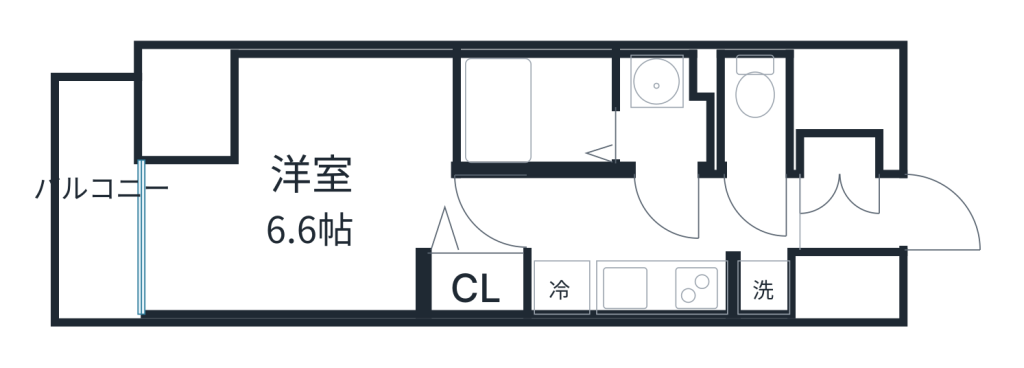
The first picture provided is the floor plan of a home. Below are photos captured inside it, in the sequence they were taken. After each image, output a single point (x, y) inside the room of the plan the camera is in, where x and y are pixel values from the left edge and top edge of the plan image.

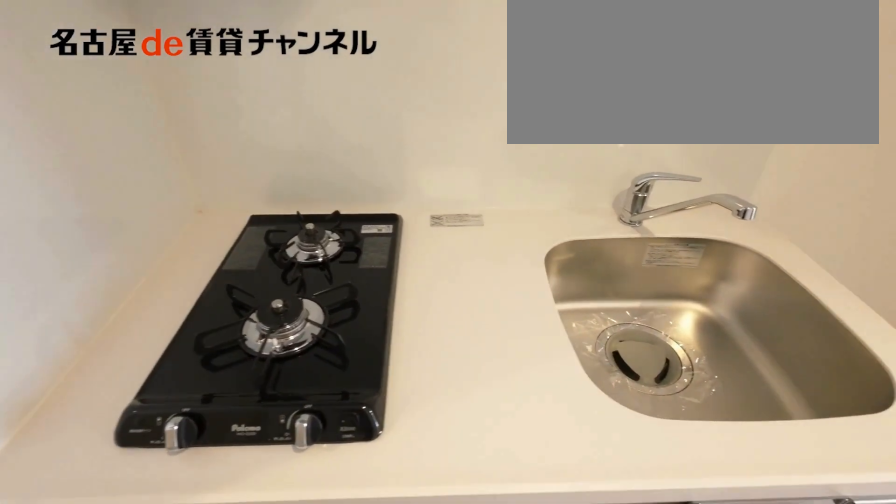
(629, 282)
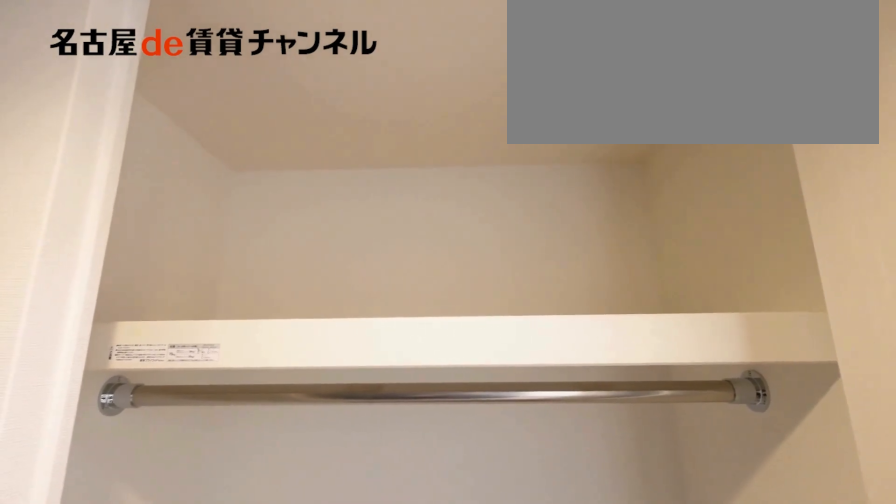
(473, 284)
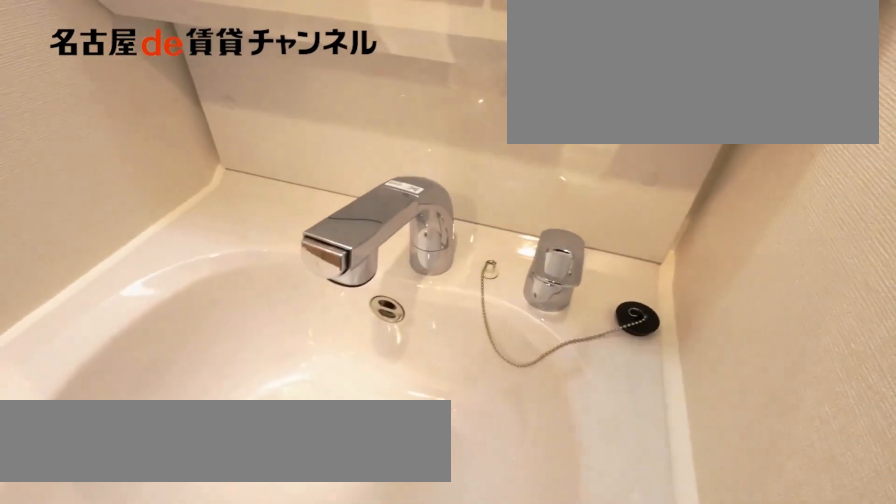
(666, 112)
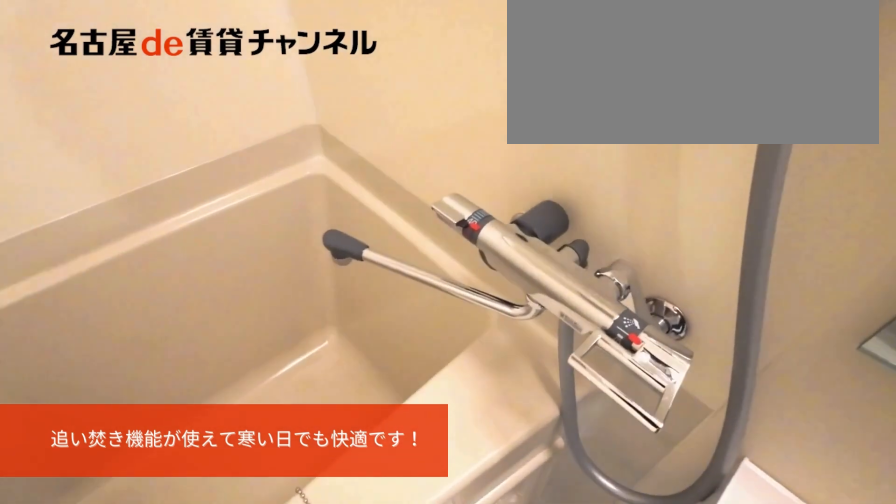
(536, 111)
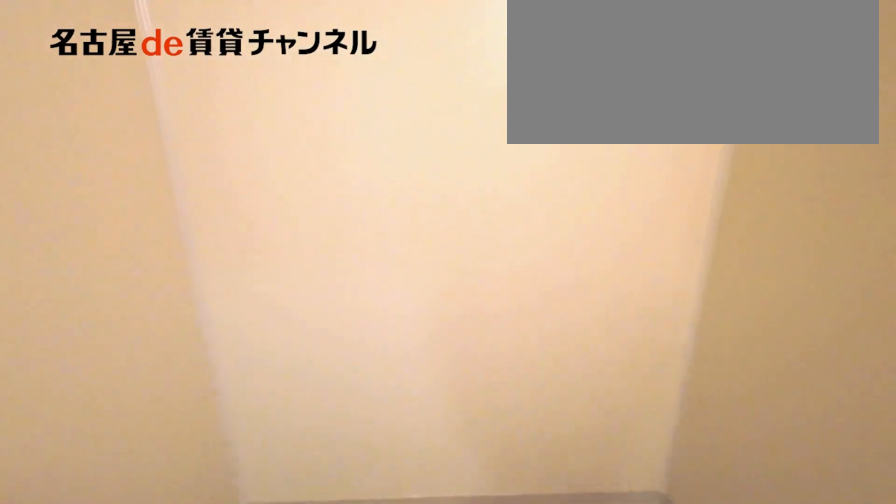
(536, 111)
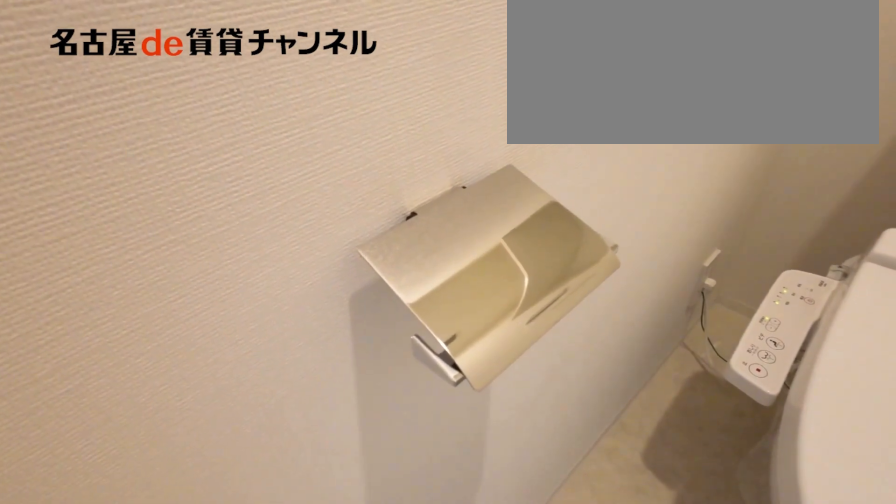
(751, 111)
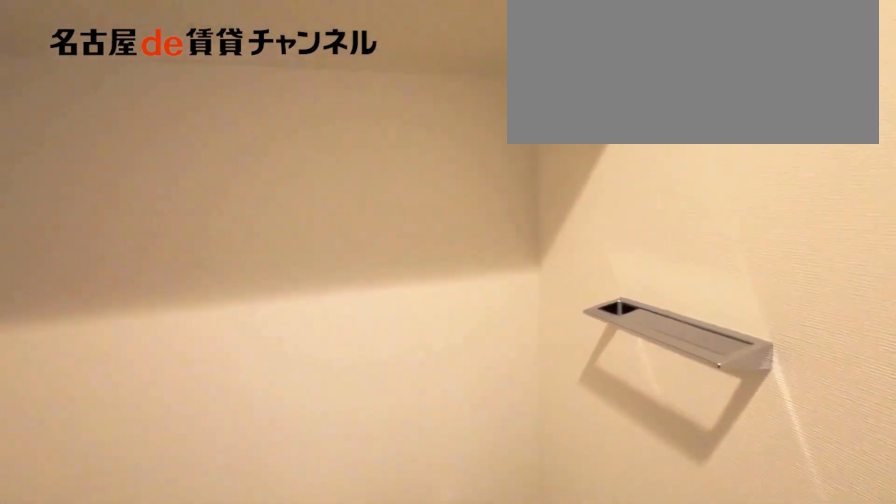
(751, 111)
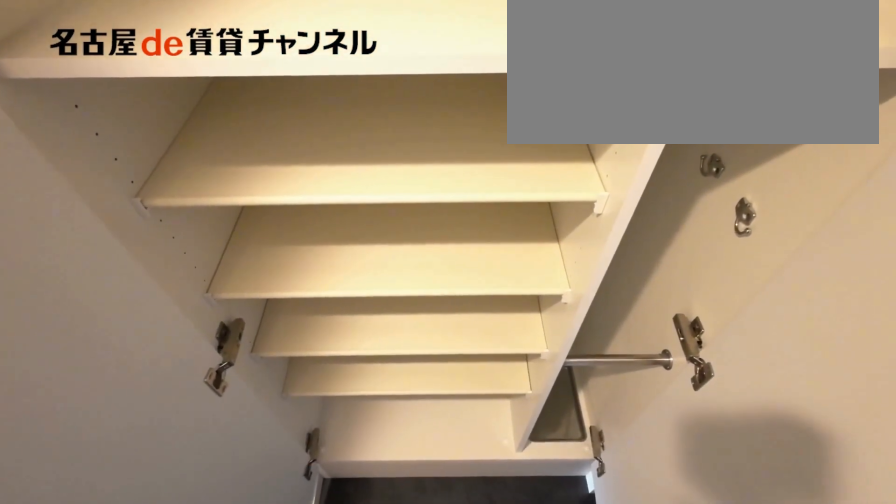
(847, 152)
